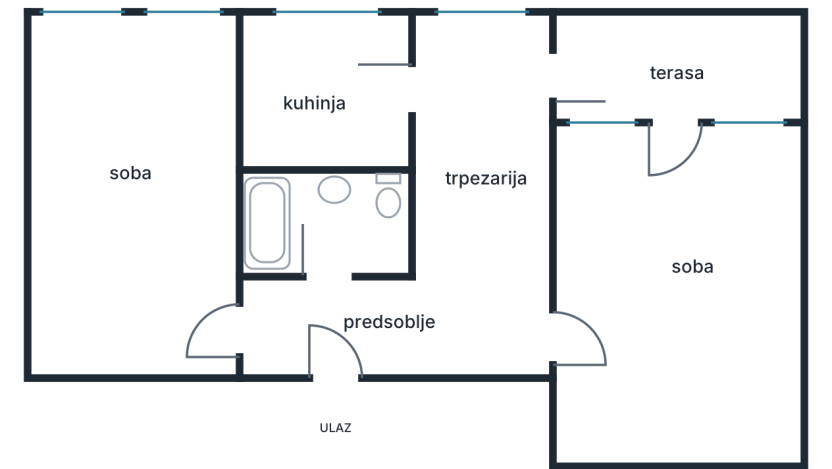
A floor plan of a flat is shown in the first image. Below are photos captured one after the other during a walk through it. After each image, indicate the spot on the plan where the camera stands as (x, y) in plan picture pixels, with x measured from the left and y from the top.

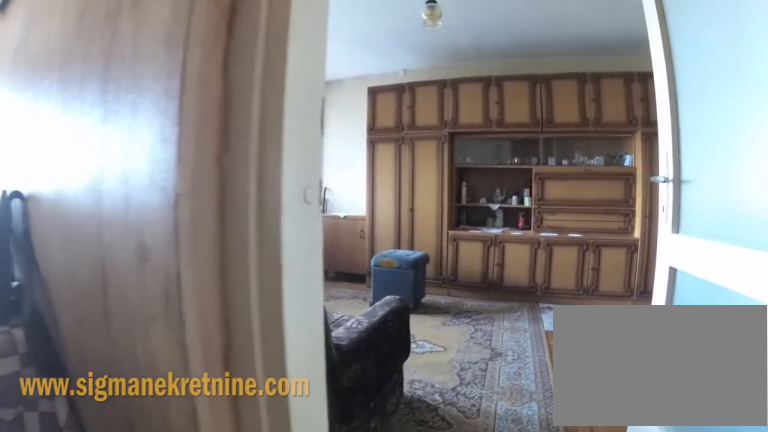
(504, 328)
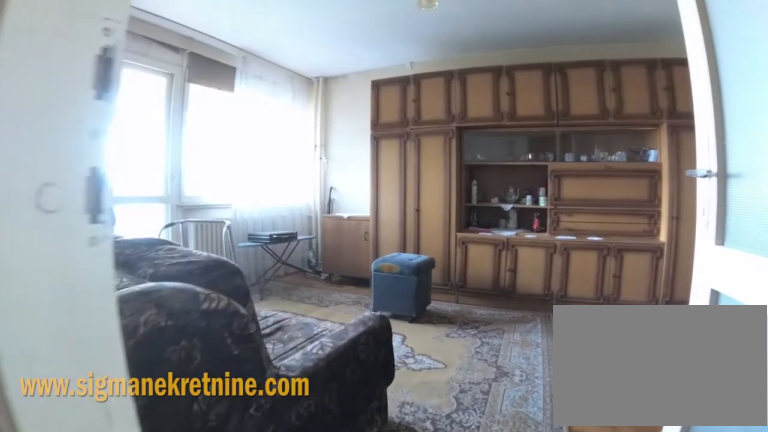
(523, 330)
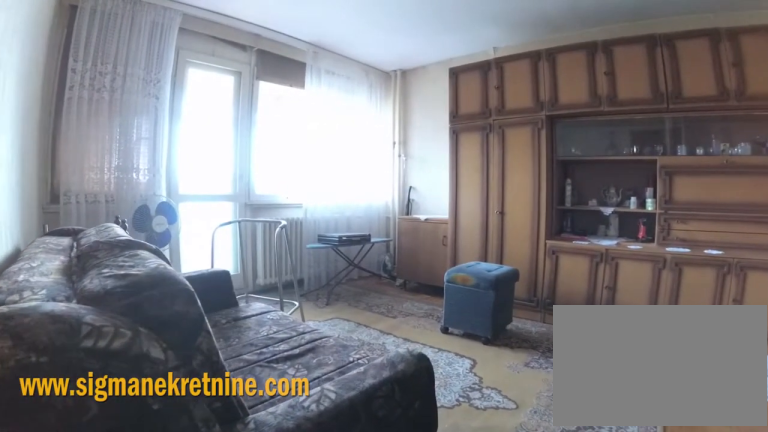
(548, 340)
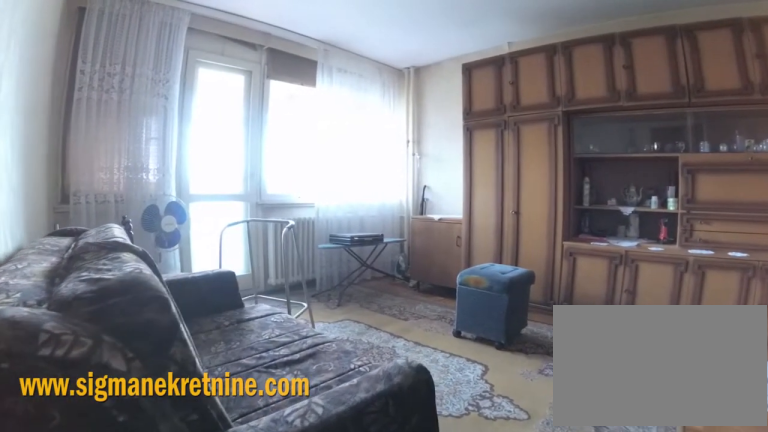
(554, 342)
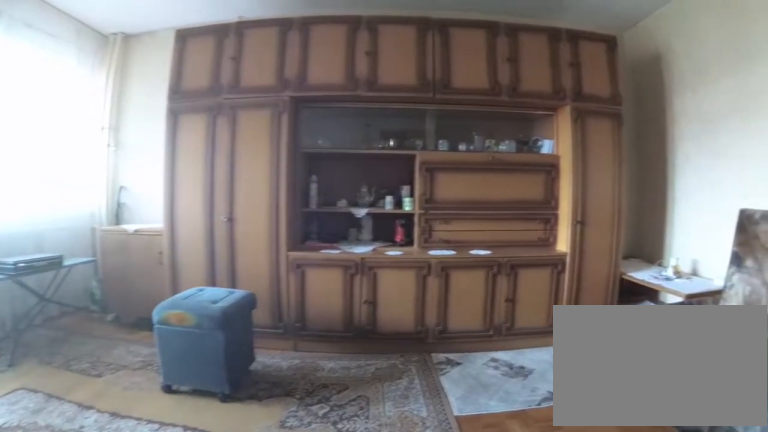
(566, 329)
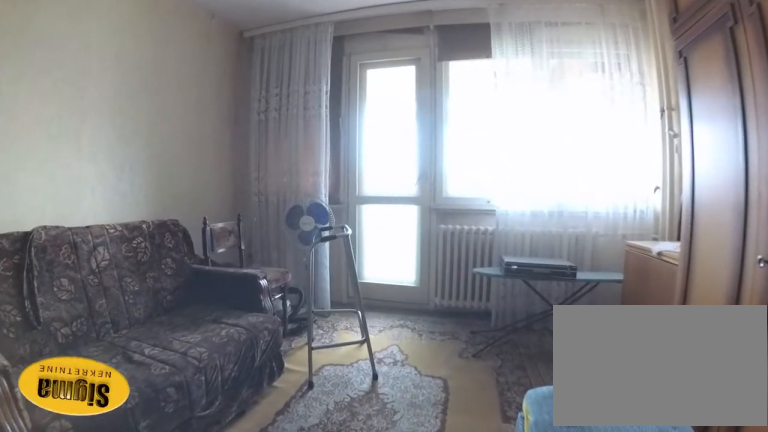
(684, 342)
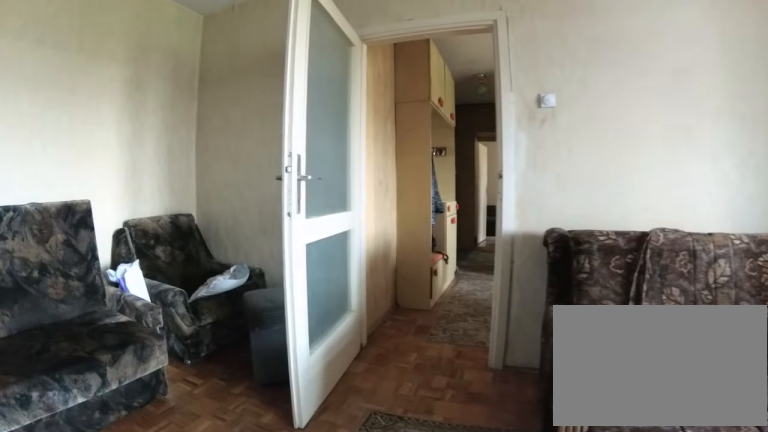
(686, 306)
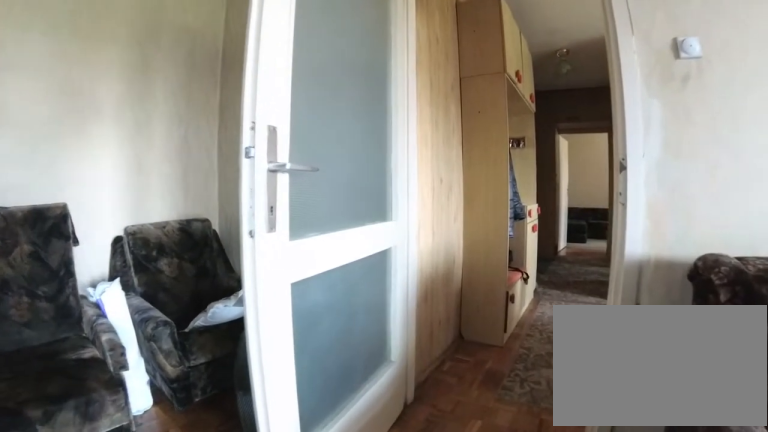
(663, 321)
